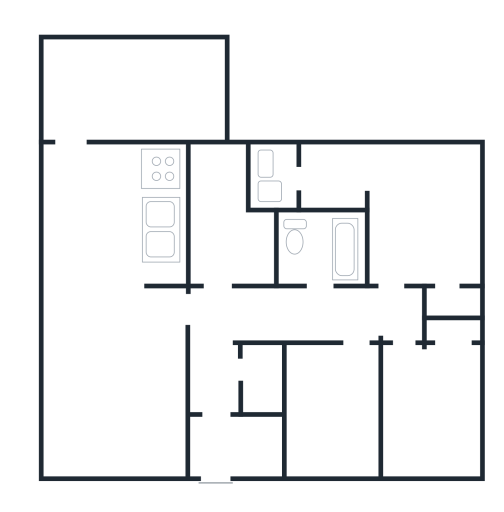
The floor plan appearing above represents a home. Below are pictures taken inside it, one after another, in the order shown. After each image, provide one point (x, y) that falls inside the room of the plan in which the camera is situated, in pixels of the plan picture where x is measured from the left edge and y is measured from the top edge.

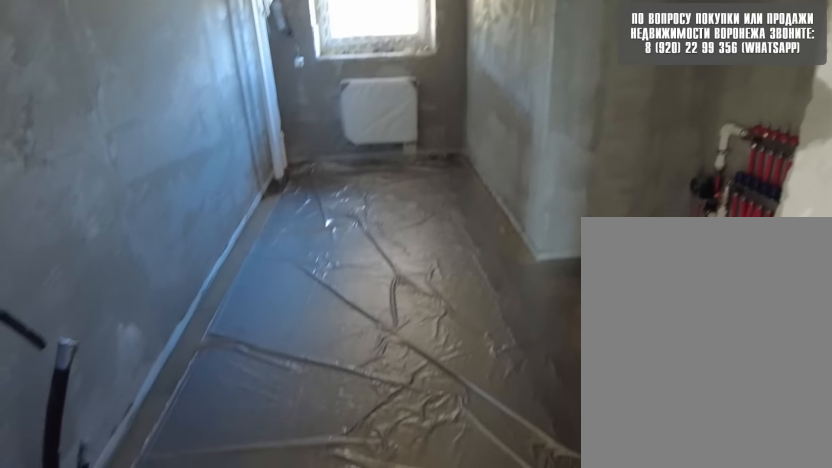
(233, 266)
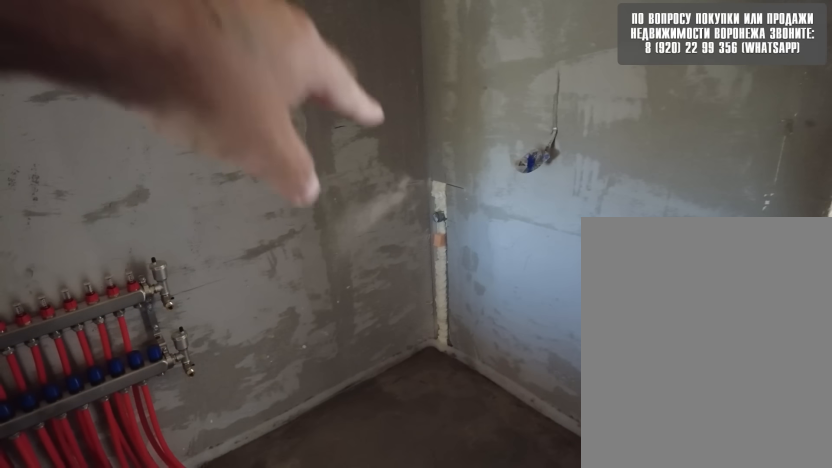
(235, 256)
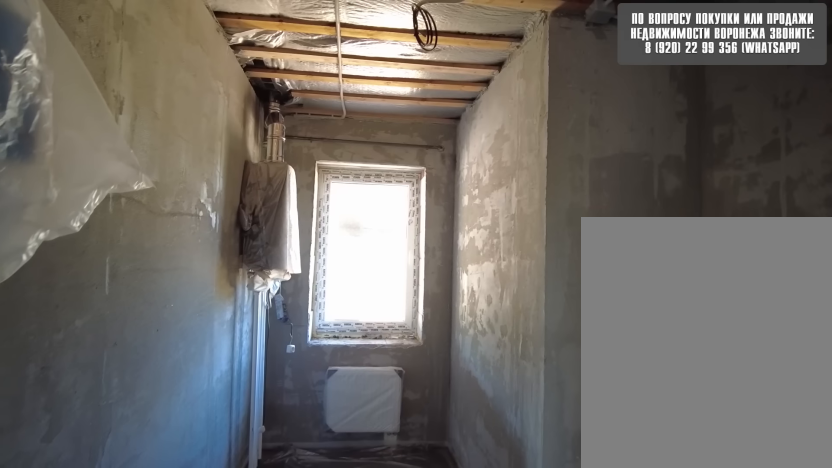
(236, 250)
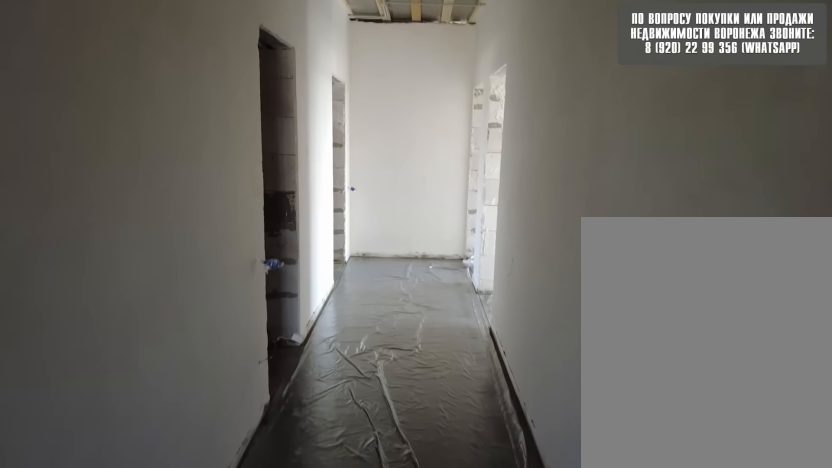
(224, 331)
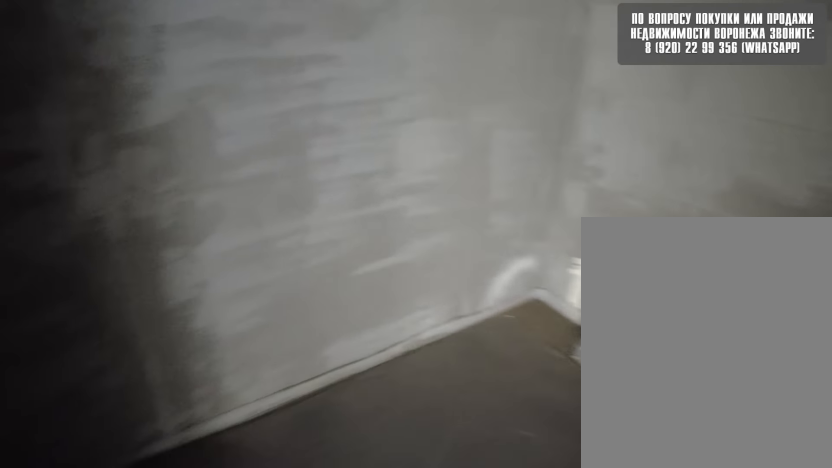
(334, 331)
